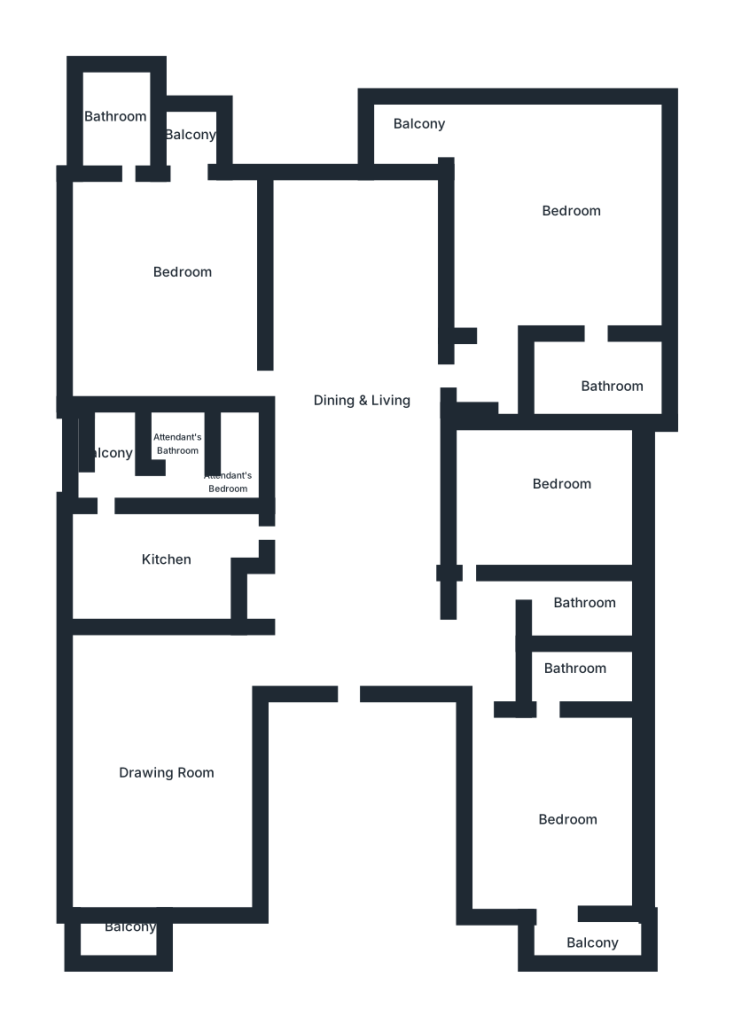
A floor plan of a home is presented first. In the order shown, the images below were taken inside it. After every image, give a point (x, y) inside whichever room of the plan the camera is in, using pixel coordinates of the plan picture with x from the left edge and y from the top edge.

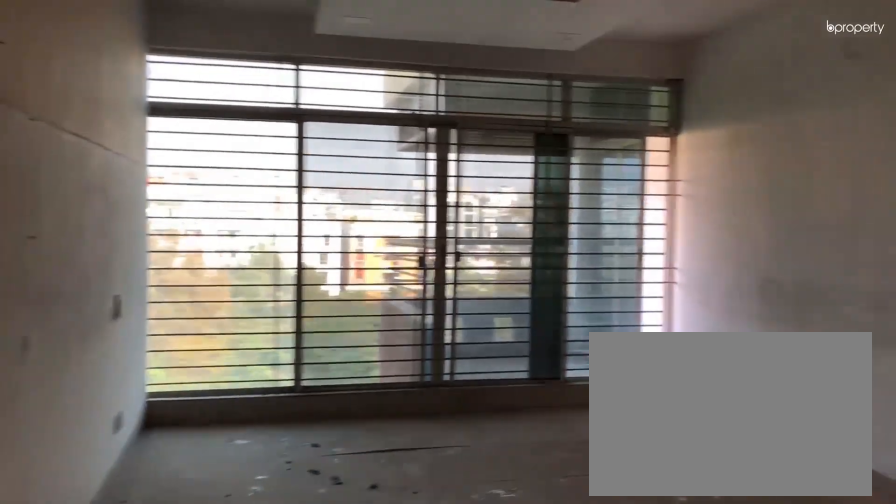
(348, 395)
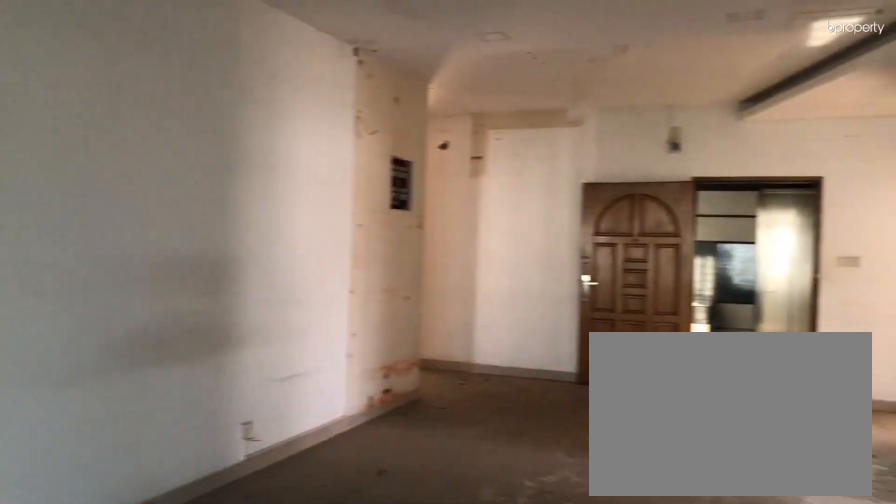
(348, 395)
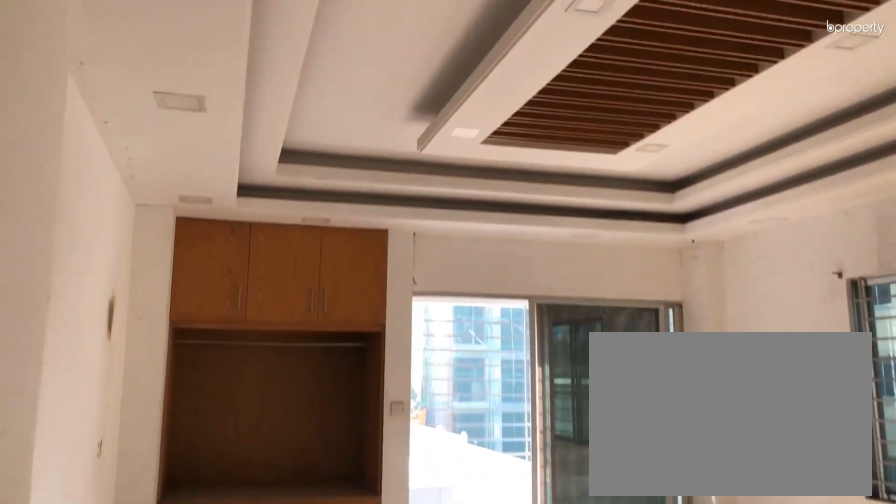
(165, 773)
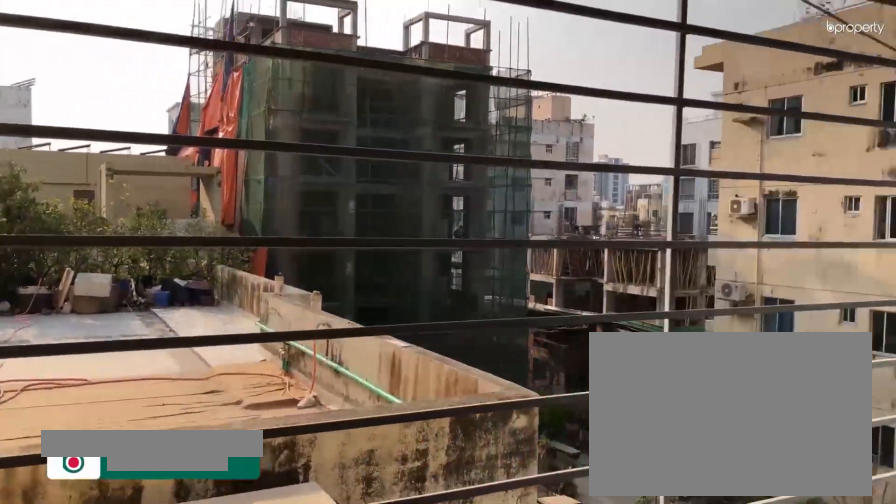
(118, 932)
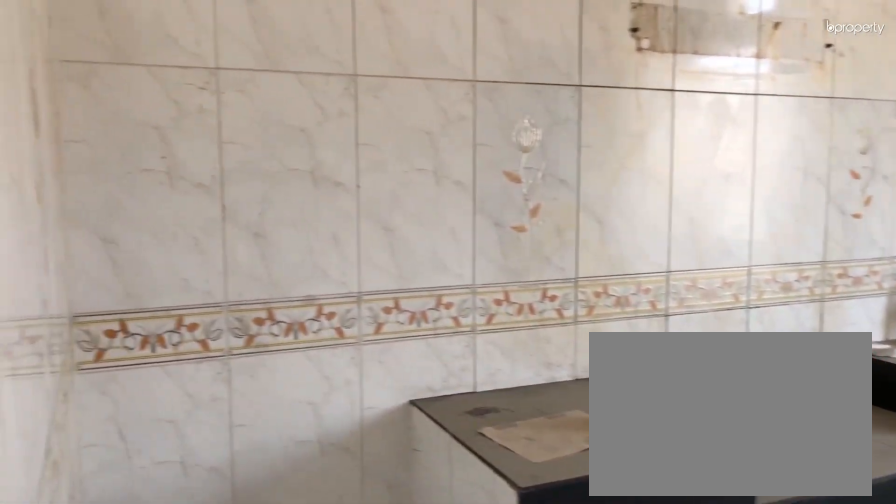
(167, 554)
